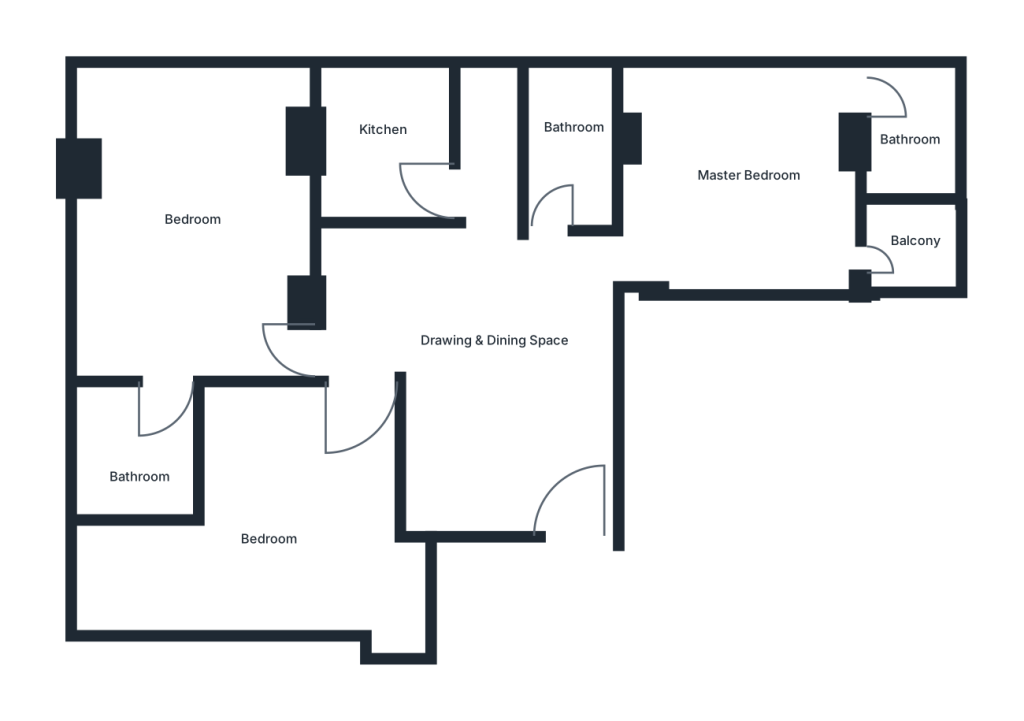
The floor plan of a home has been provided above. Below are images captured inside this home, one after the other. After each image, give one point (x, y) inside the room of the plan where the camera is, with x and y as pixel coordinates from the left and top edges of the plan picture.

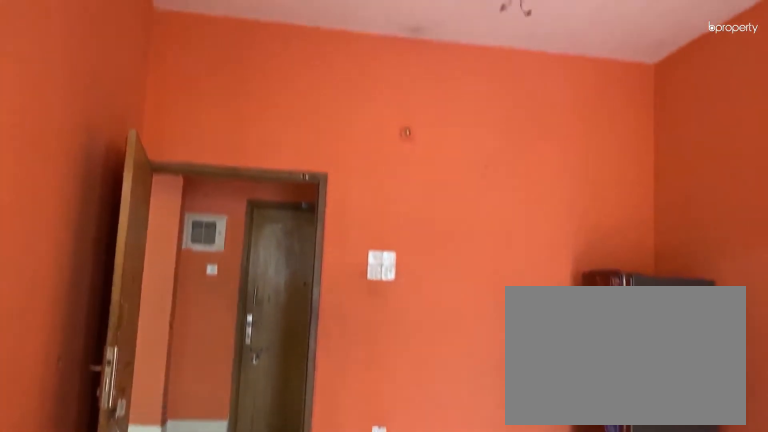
(503, 363)
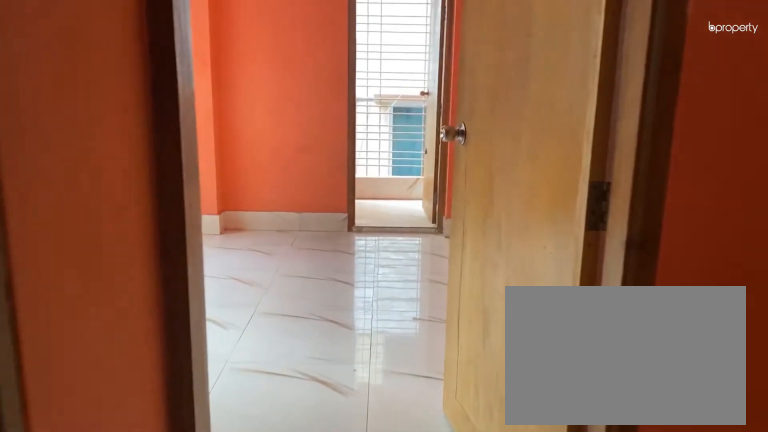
(662, 233)
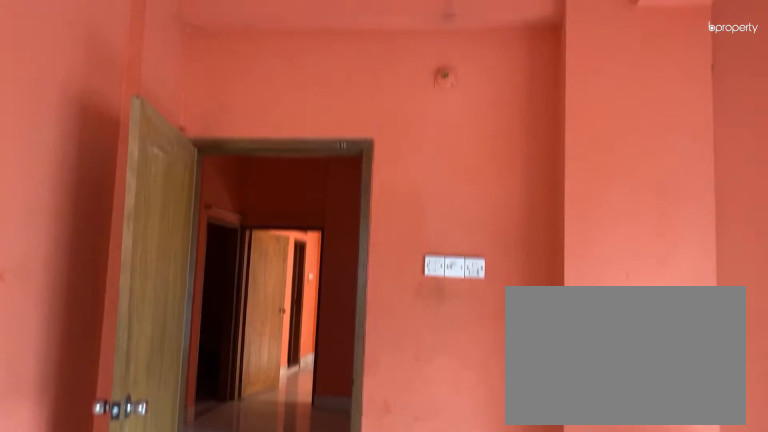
(768, 193)
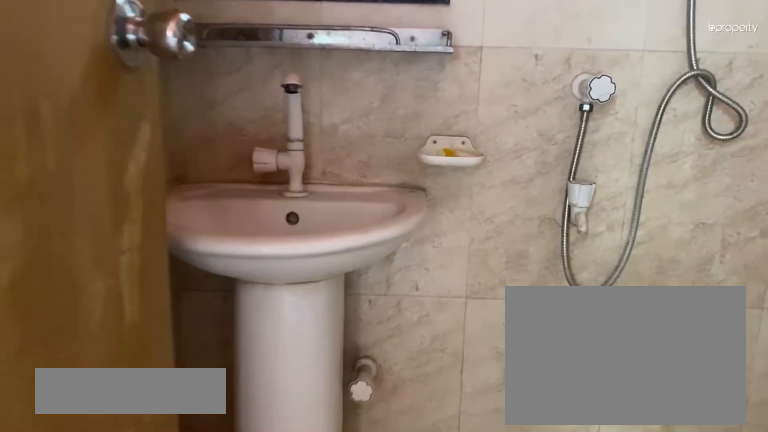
(904, 150)
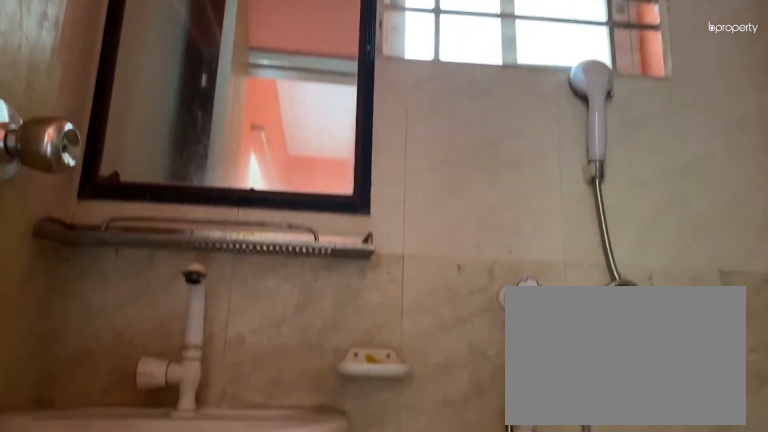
(905, 150)
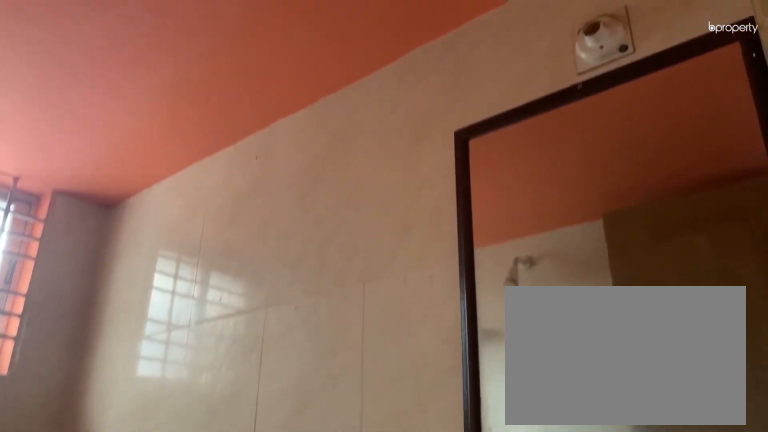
(567, 142)
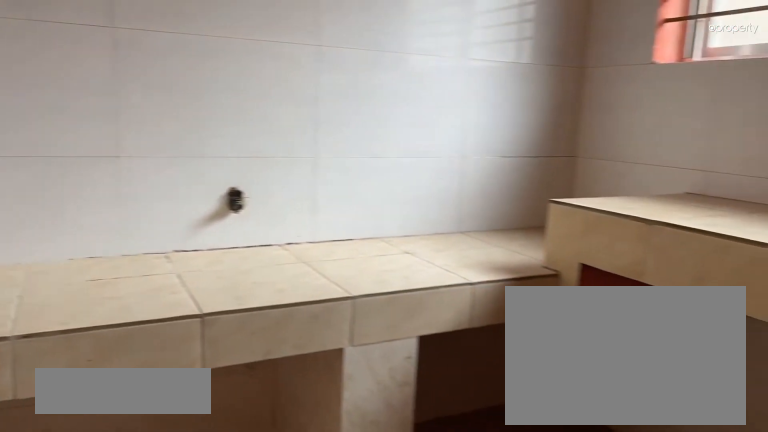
(393, 152)
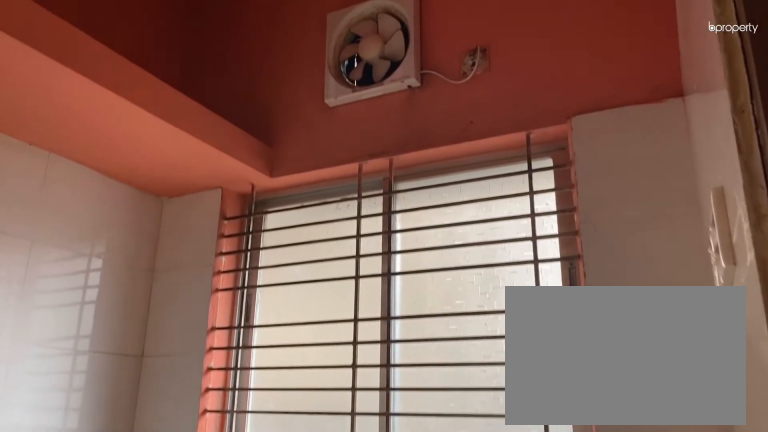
(393, 152)
